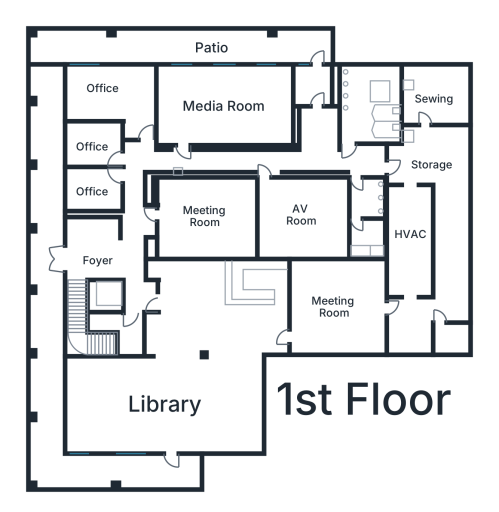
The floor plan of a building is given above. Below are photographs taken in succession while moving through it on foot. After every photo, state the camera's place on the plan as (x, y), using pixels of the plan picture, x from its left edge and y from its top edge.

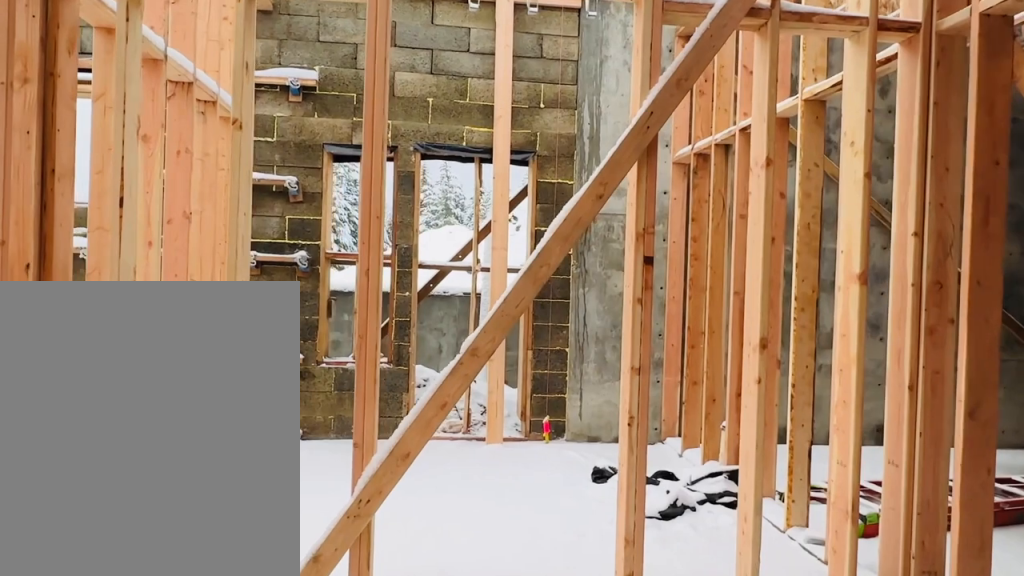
(317, 139)
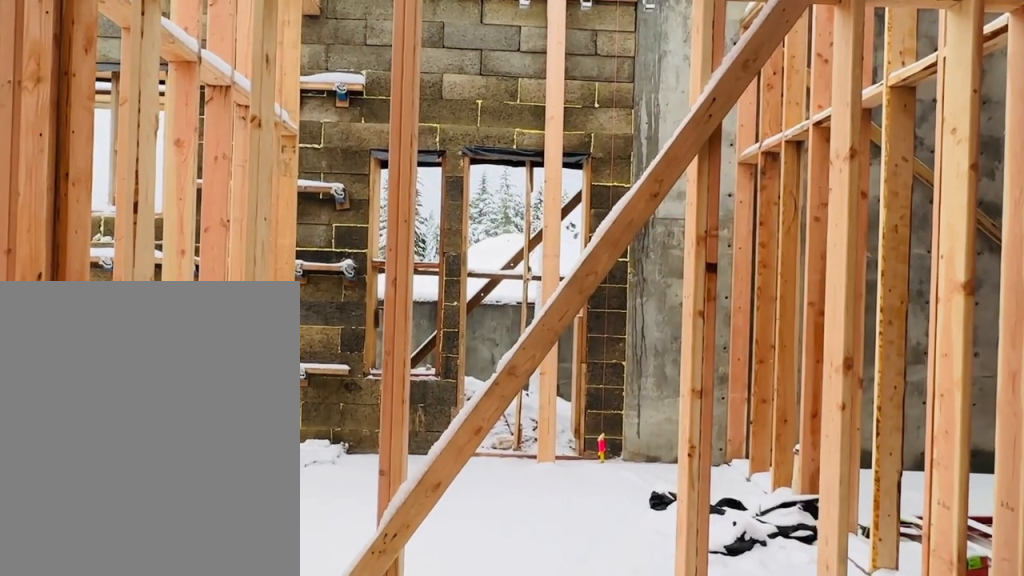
(316, 139)
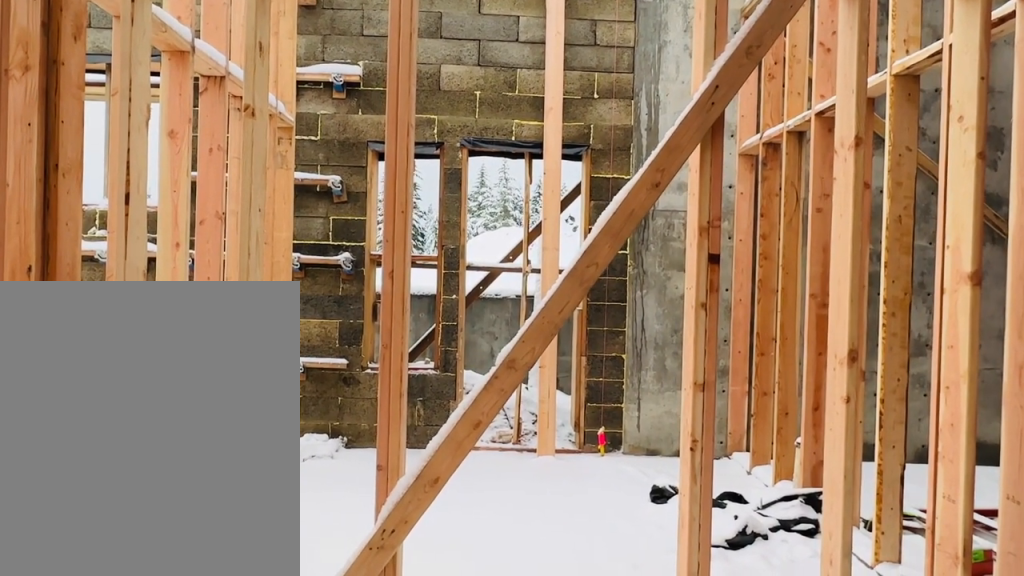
(316, 139)
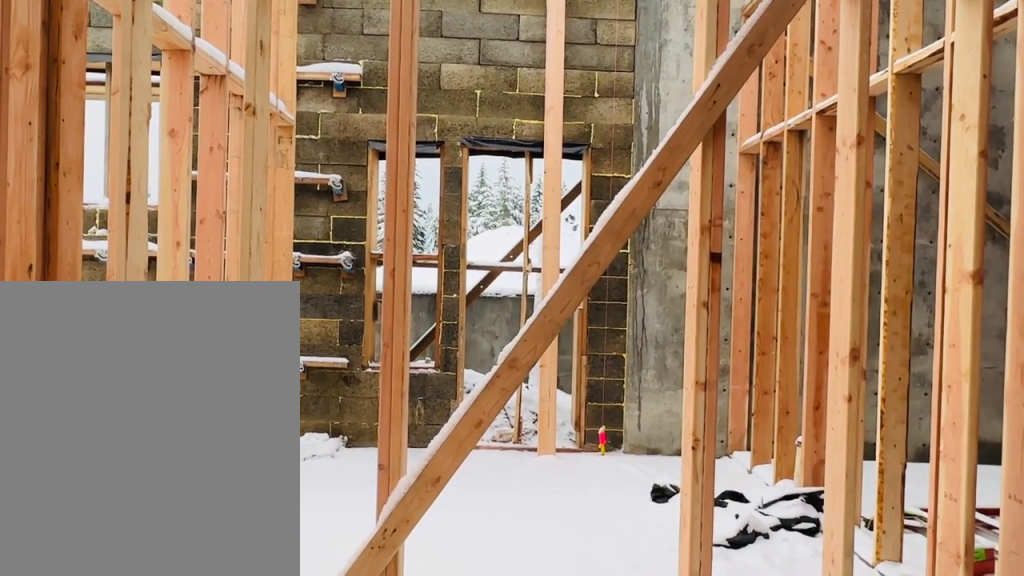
(316, 139)
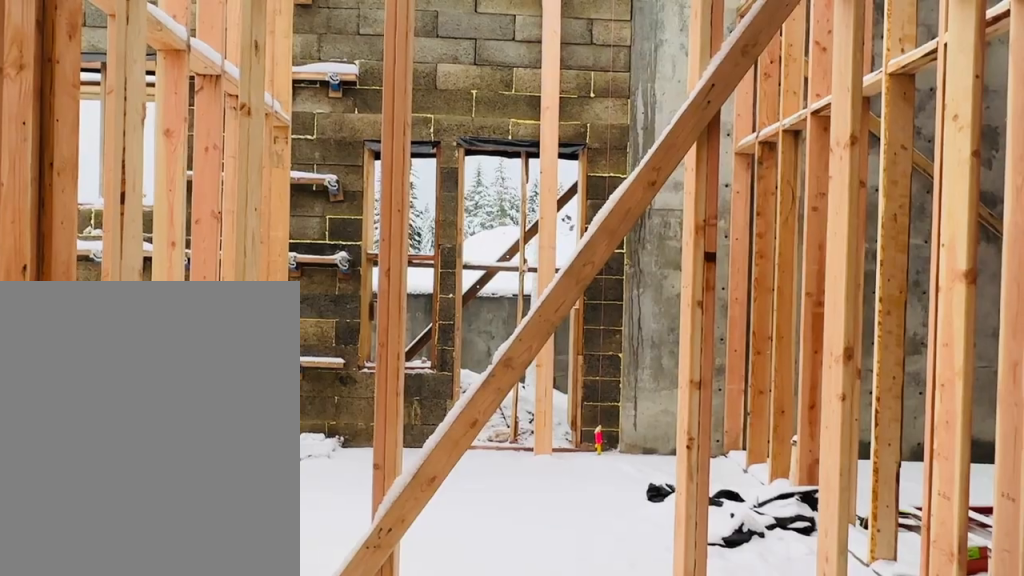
(316, 138)
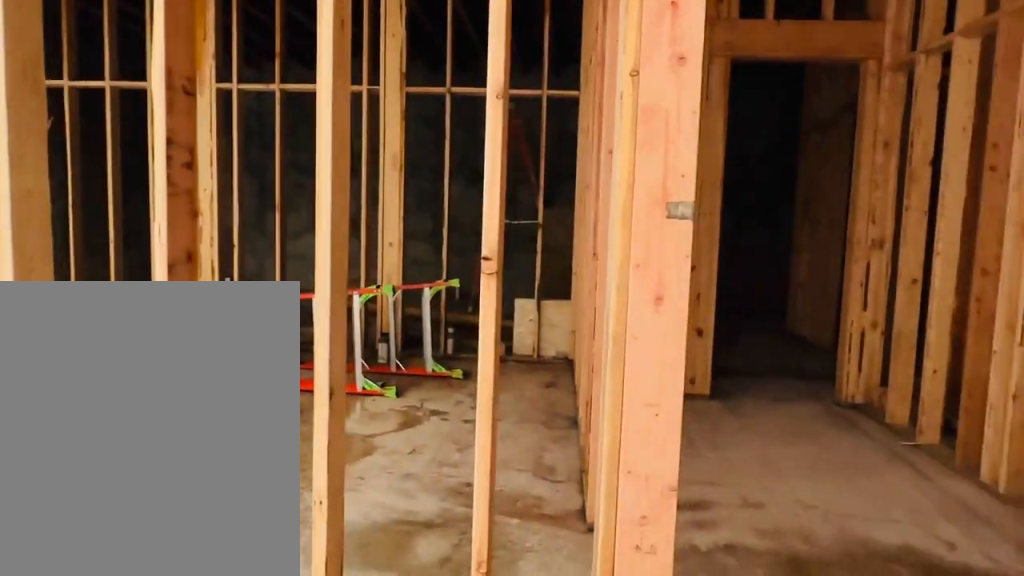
(320, 140)
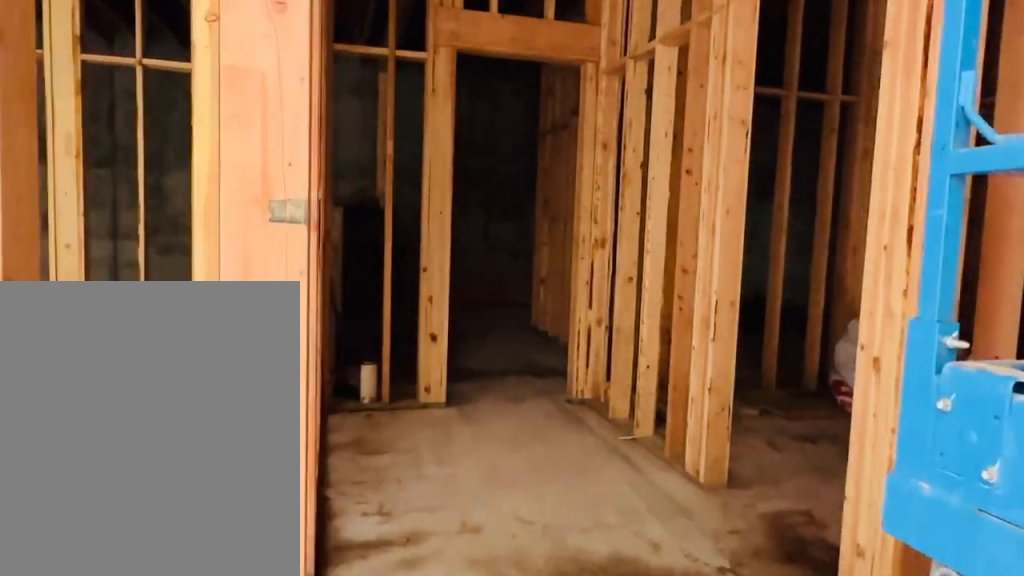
(330, 142)
